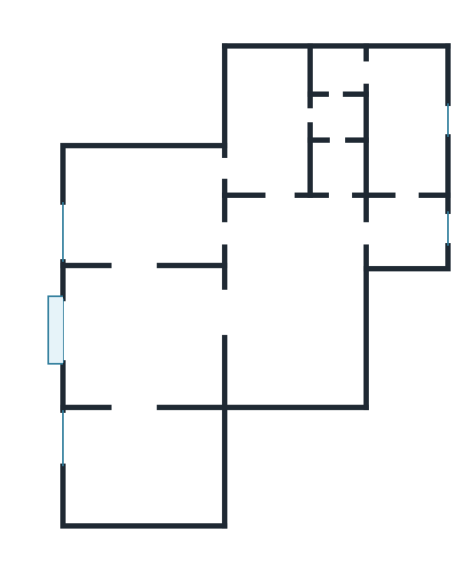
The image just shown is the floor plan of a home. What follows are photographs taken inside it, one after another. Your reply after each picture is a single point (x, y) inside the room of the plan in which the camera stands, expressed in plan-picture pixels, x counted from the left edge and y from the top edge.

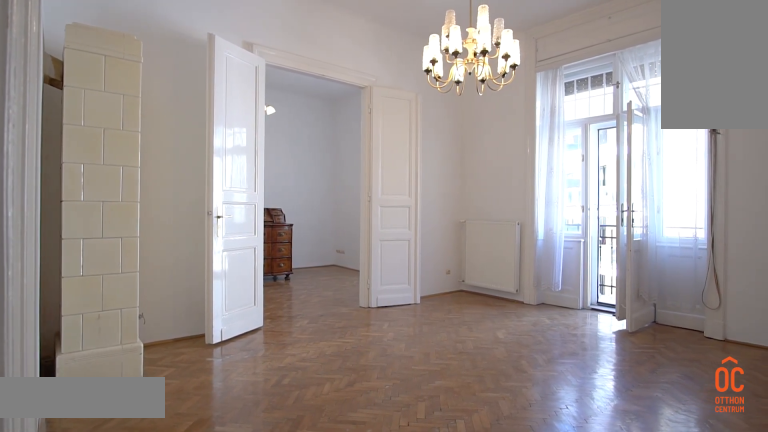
(141, 337)
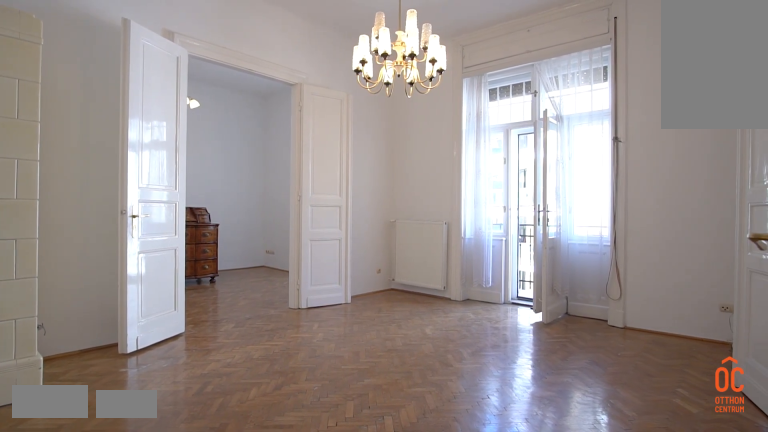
(140, 338)
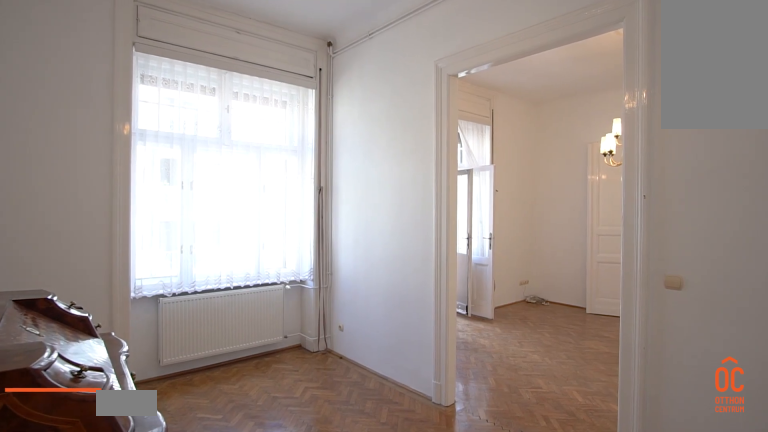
(139, 466)
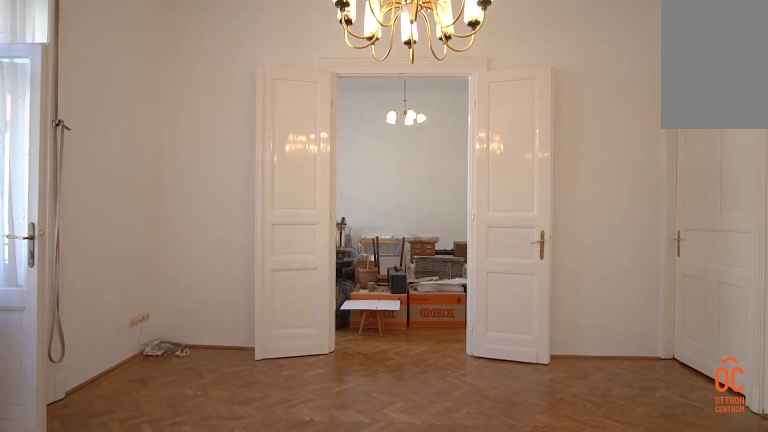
(141, 347)
